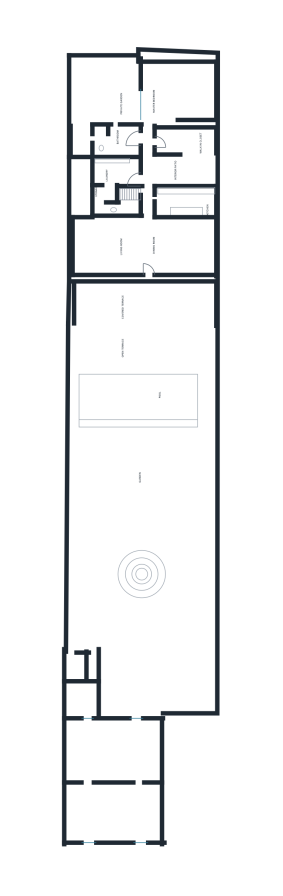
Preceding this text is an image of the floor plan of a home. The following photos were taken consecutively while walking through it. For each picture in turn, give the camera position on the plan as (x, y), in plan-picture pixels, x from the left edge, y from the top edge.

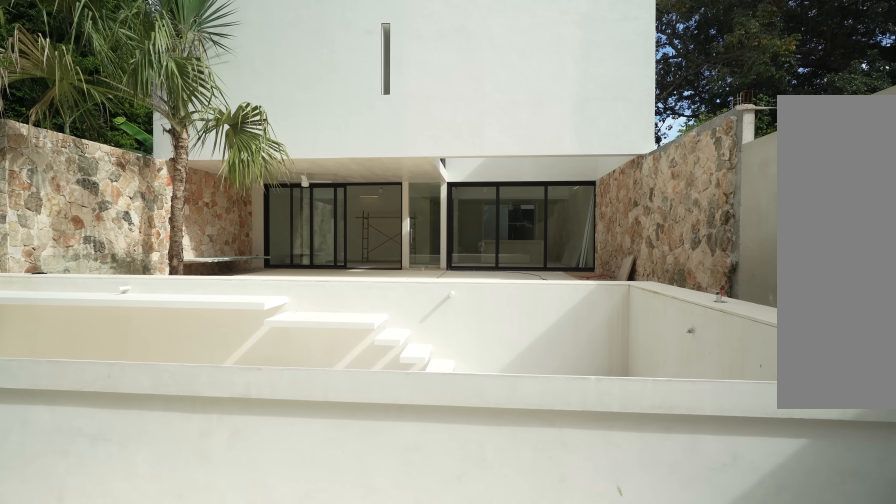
(132, 446)
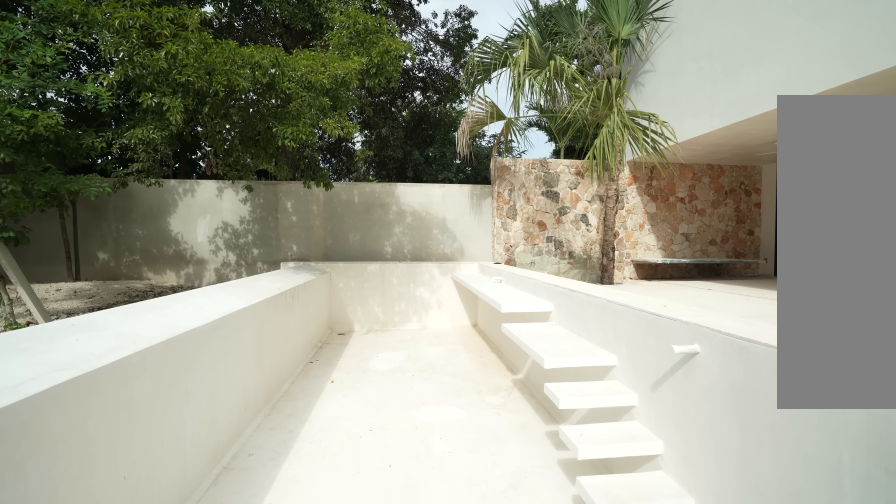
(203, 410)
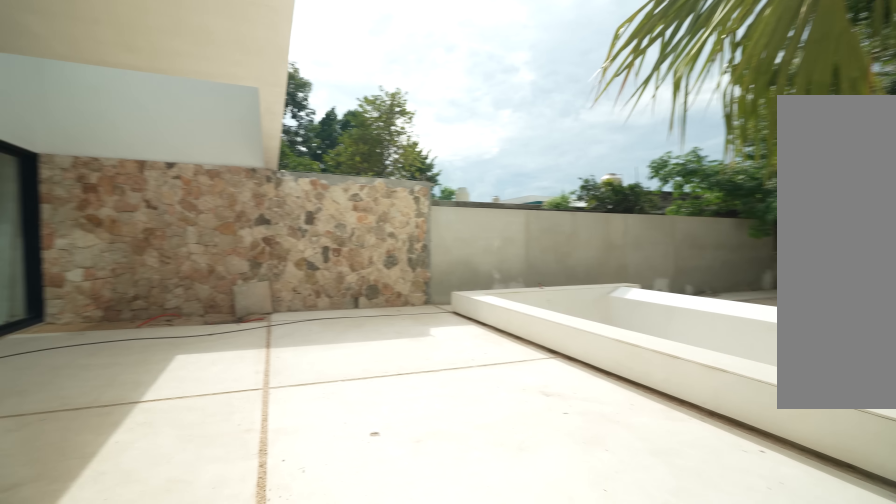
(164, 318)
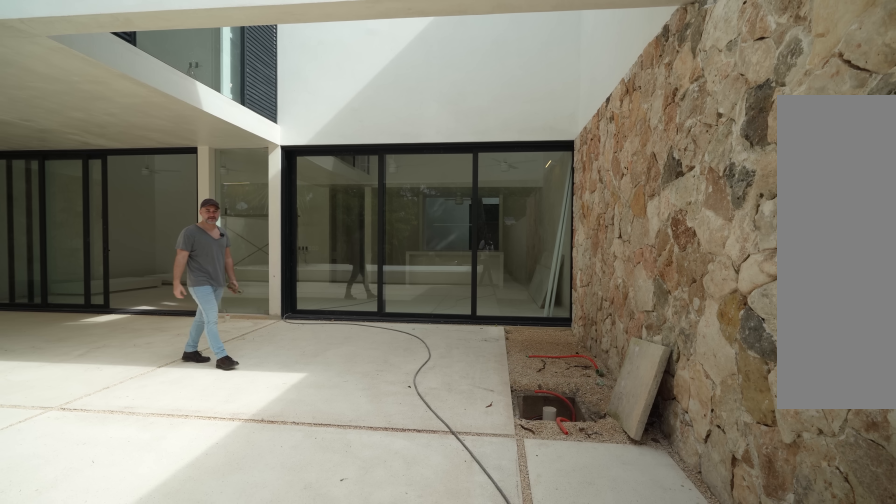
(182, 345)
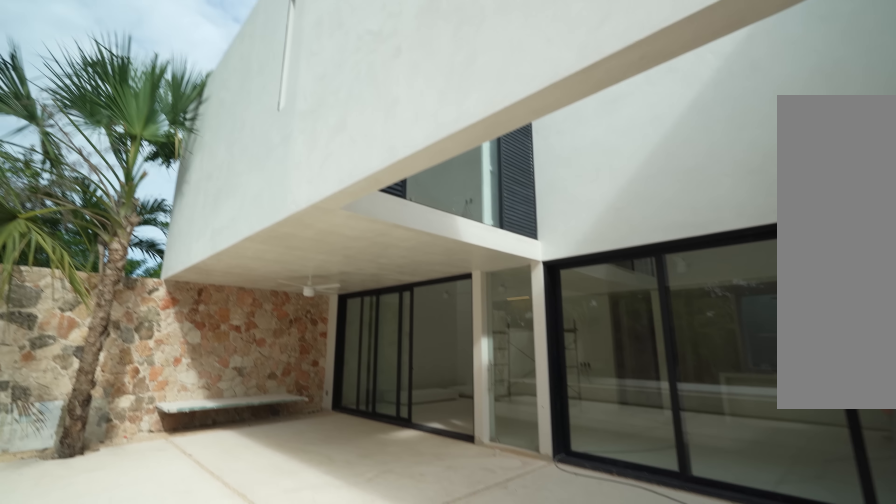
(182, 345)
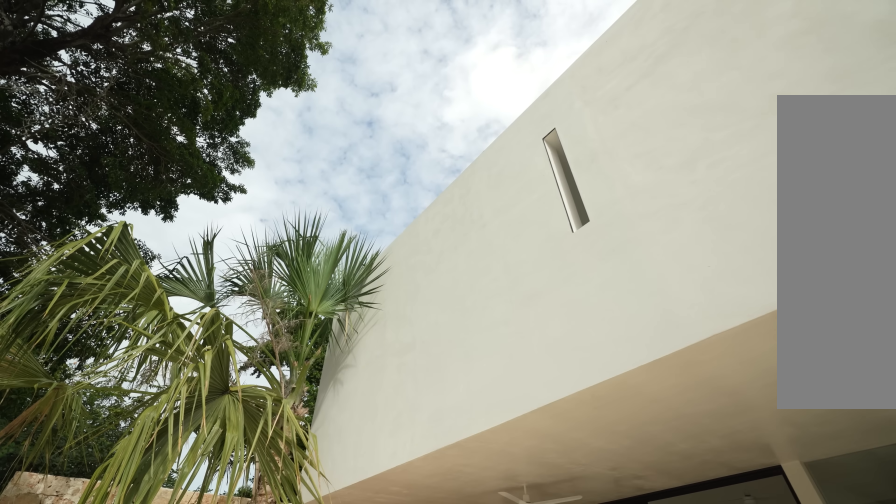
(182, 345)
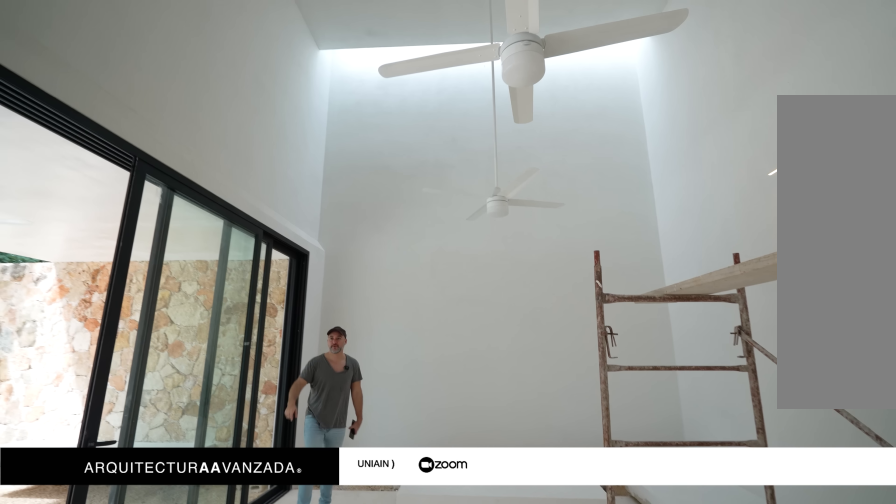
(120, 262)
